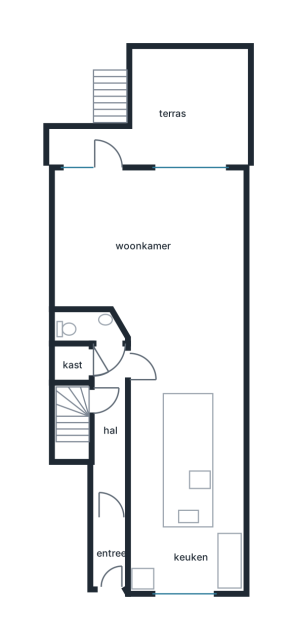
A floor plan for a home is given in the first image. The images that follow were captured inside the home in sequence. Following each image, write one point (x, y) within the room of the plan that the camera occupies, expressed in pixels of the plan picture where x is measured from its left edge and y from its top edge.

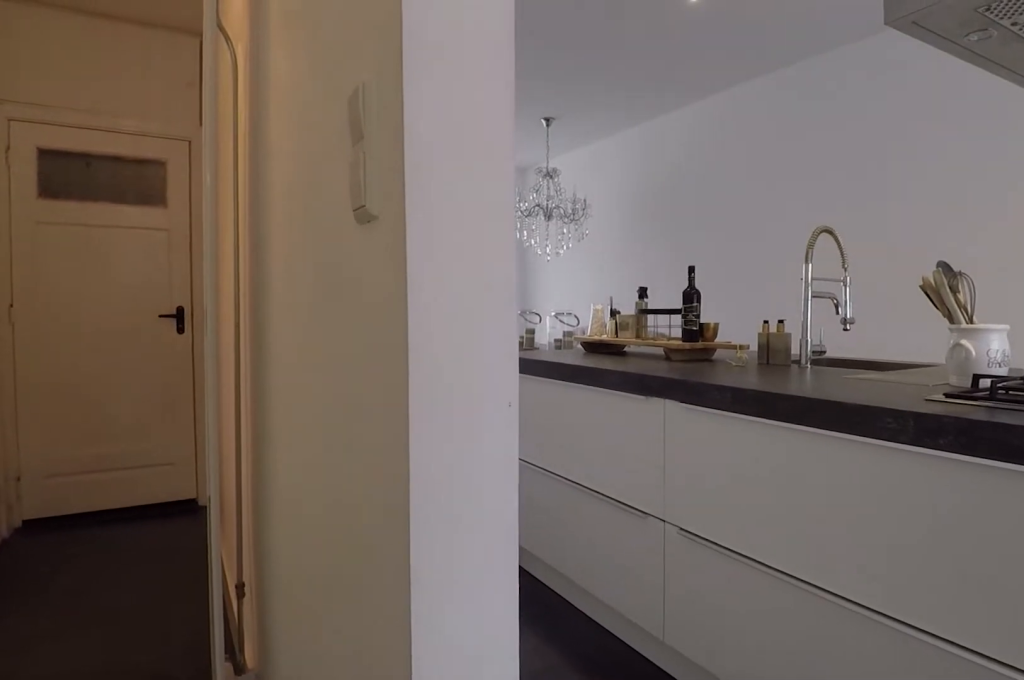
(110, 463)
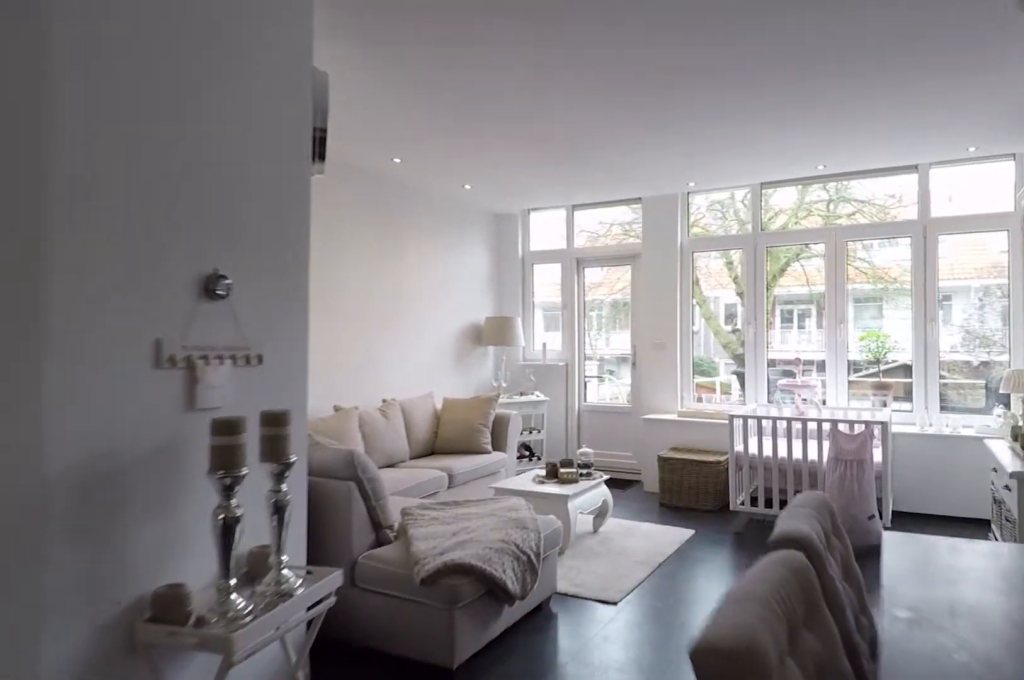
(186, 463)
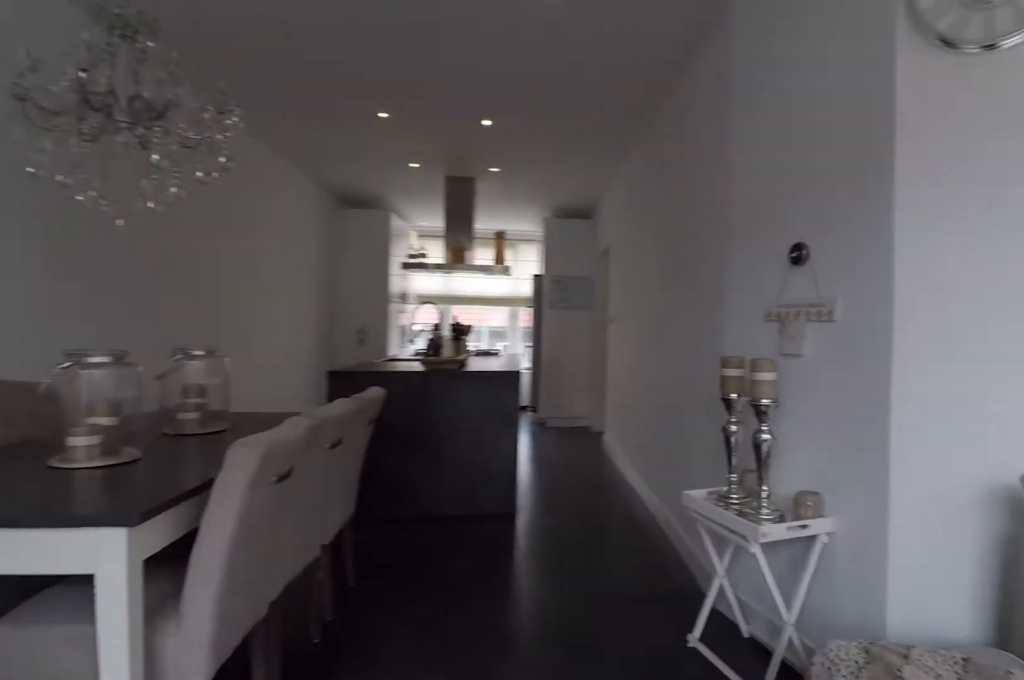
(102, 242)
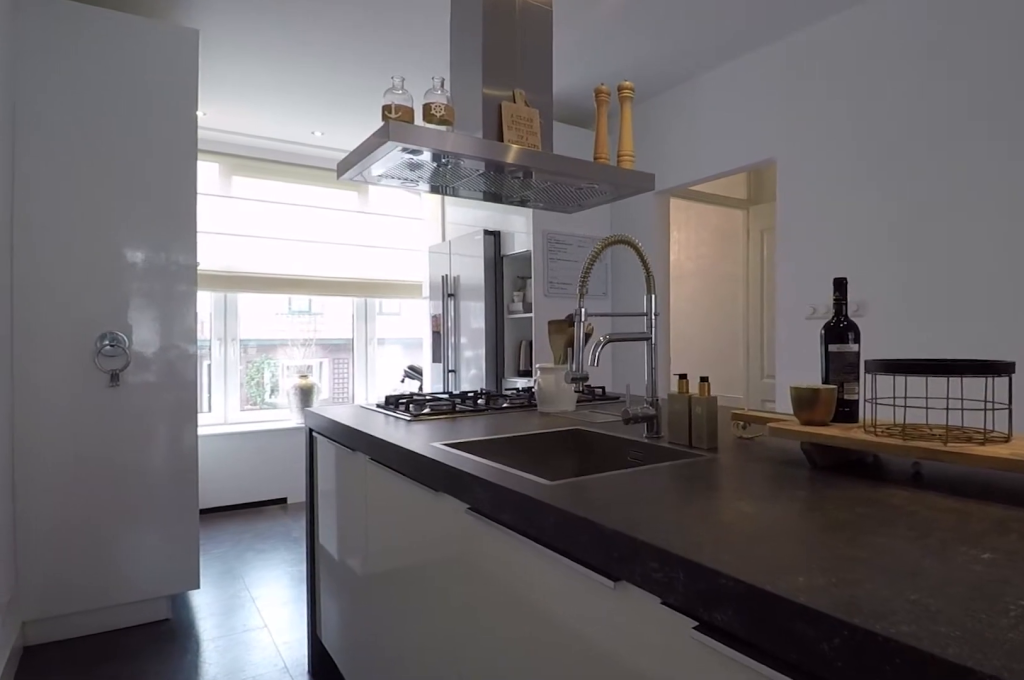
(186, 463)
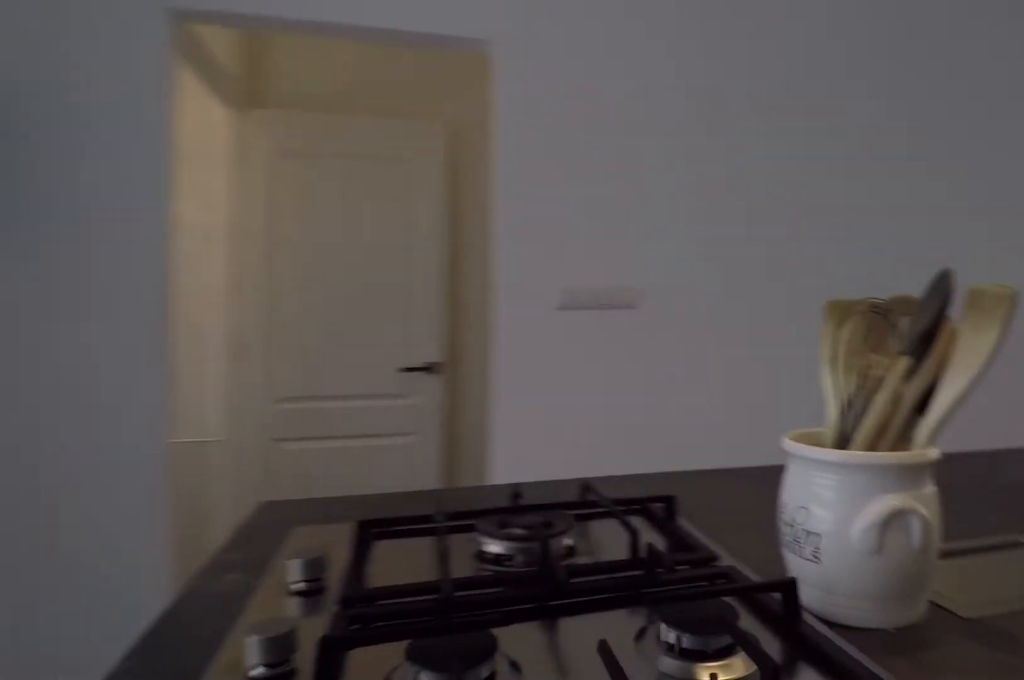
(186, 463)
